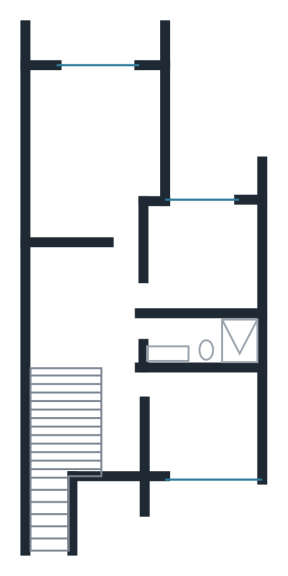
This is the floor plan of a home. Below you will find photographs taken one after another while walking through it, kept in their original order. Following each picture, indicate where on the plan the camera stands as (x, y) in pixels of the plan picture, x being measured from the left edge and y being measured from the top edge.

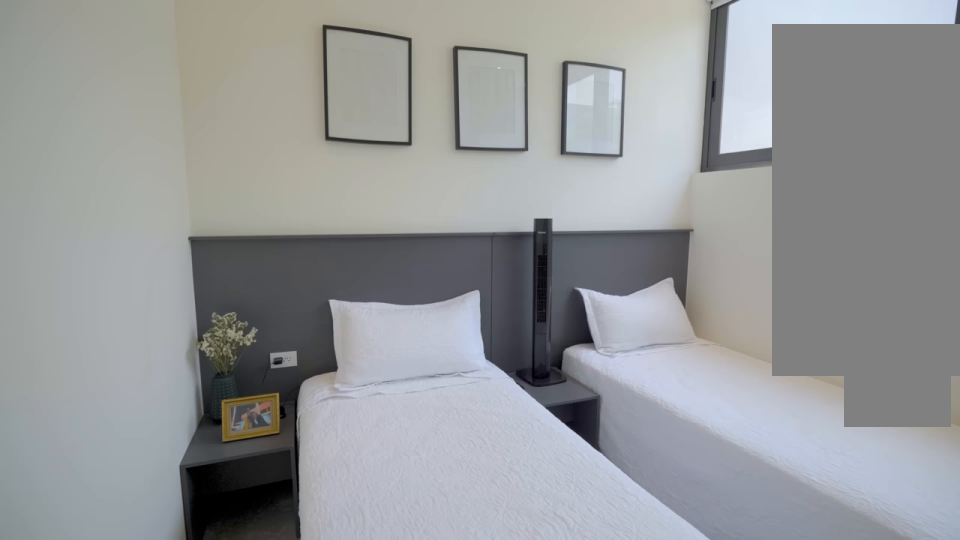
(149, 382)
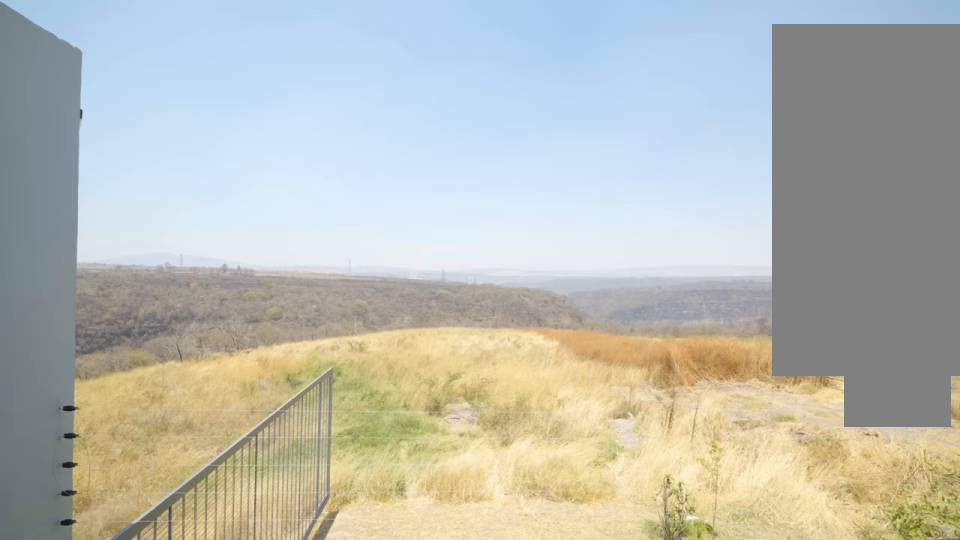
(89, 64)
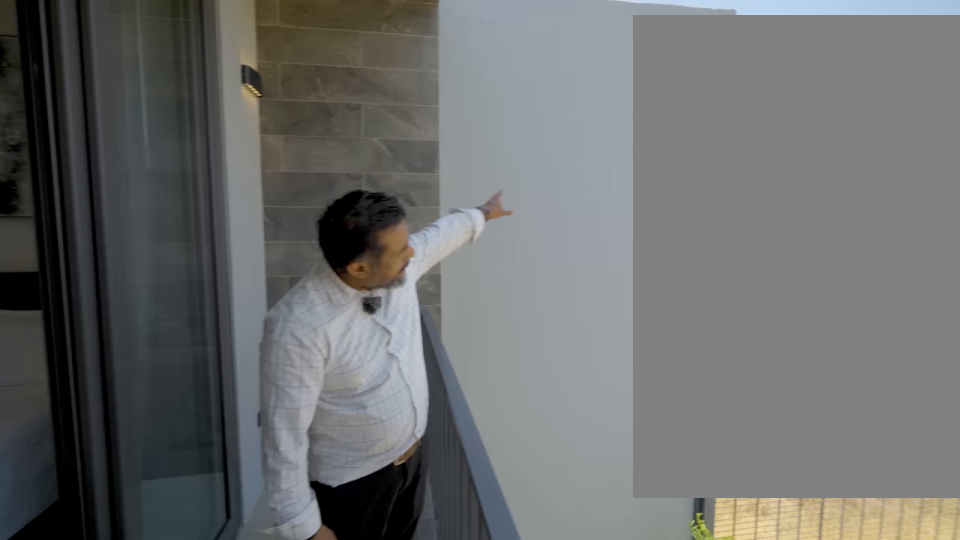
(108, 48)
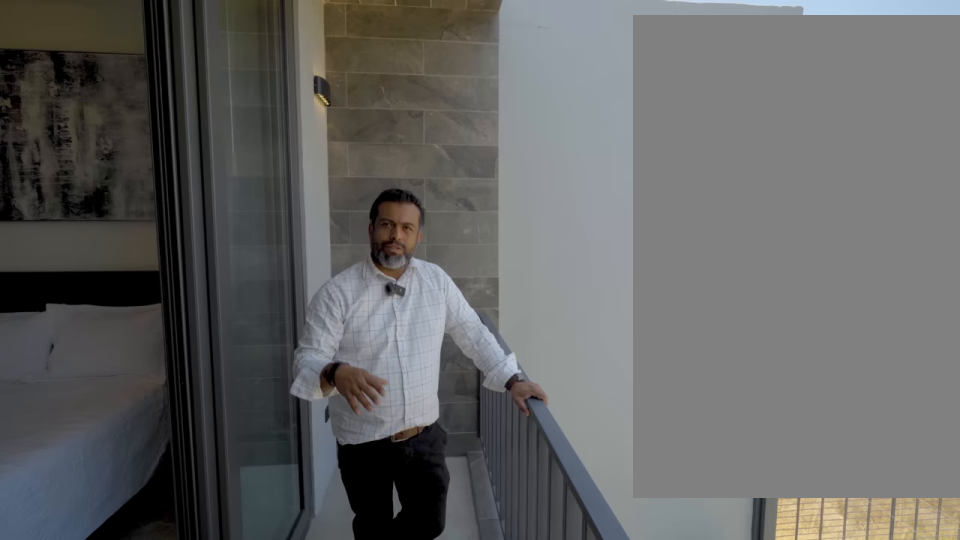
(108, 48)
